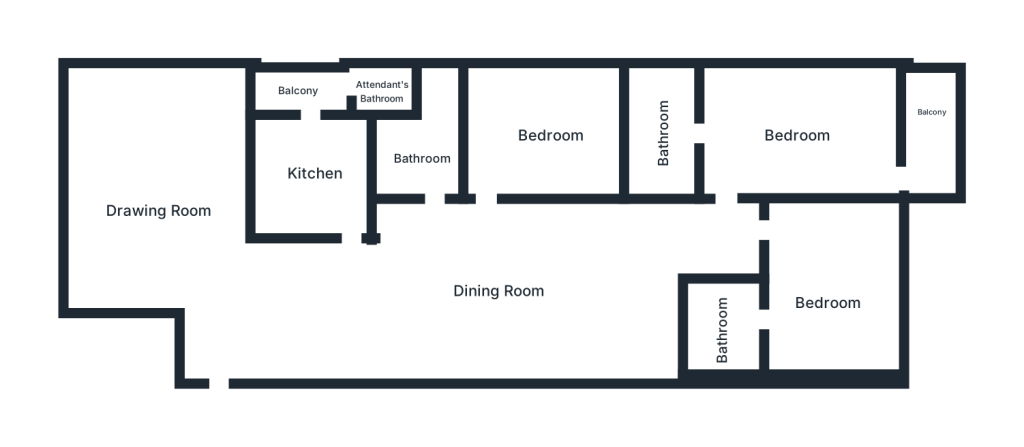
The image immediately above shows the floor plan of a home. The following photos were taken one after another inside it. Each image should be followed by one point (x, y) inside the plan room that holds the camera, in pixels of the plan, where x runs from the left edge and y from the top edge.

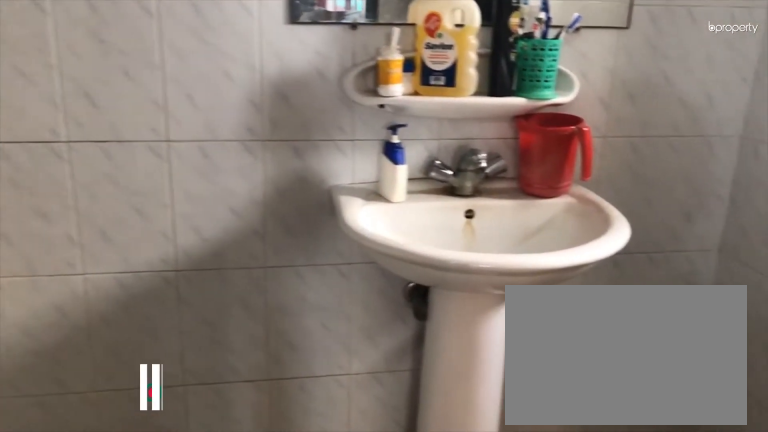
(663, 125)
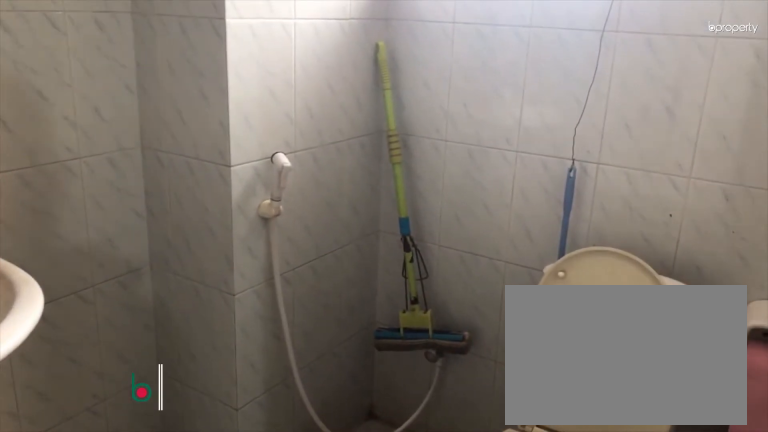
(663, 125)
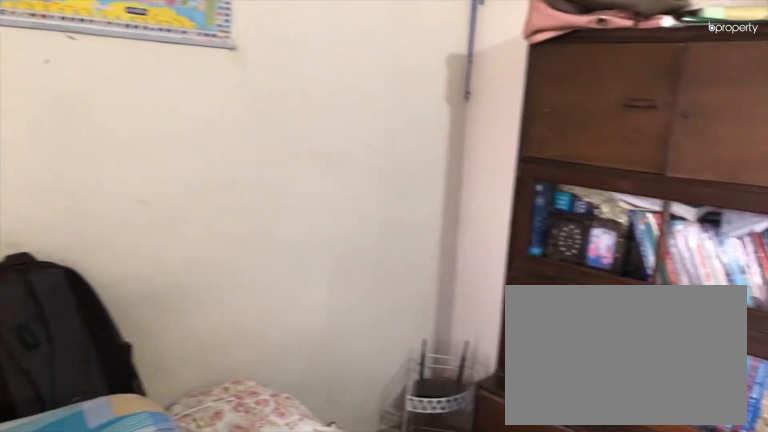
(552, 135)
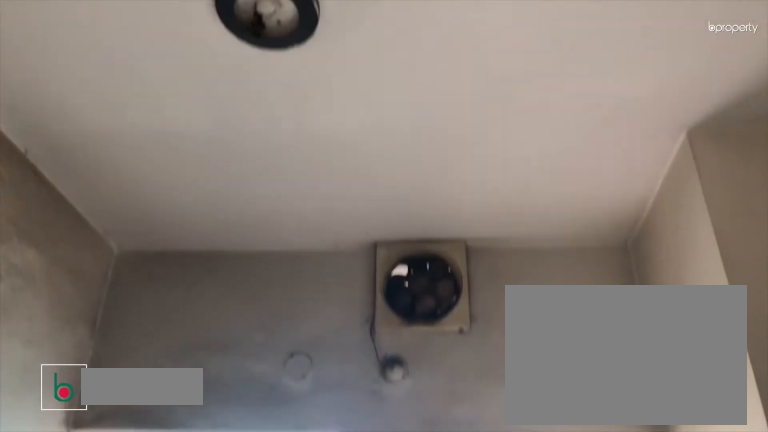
(315, 178)
